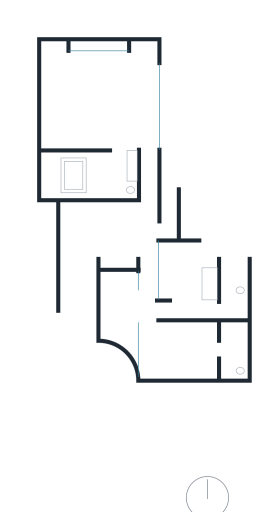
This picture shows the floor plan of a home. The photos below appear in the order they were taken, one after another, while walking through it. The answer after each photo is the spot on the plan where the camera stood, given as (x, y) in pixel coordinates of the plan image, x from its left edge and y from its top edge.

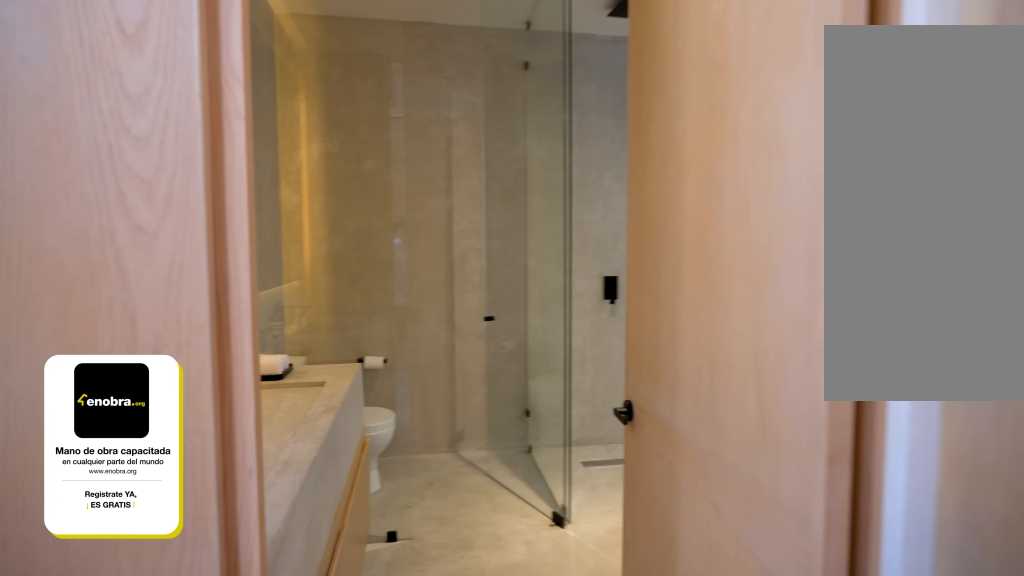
(123, 151)
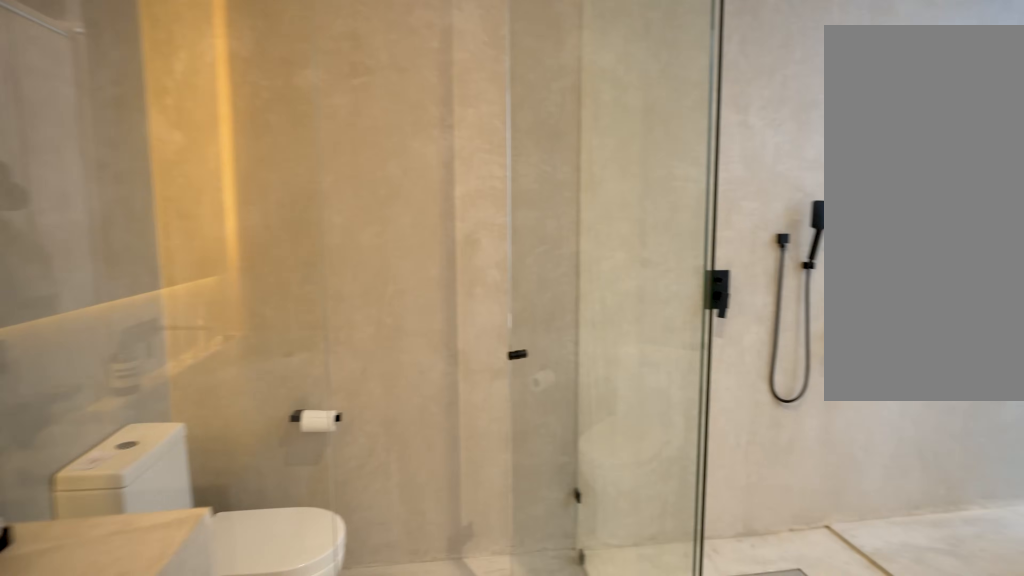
(119, 161)
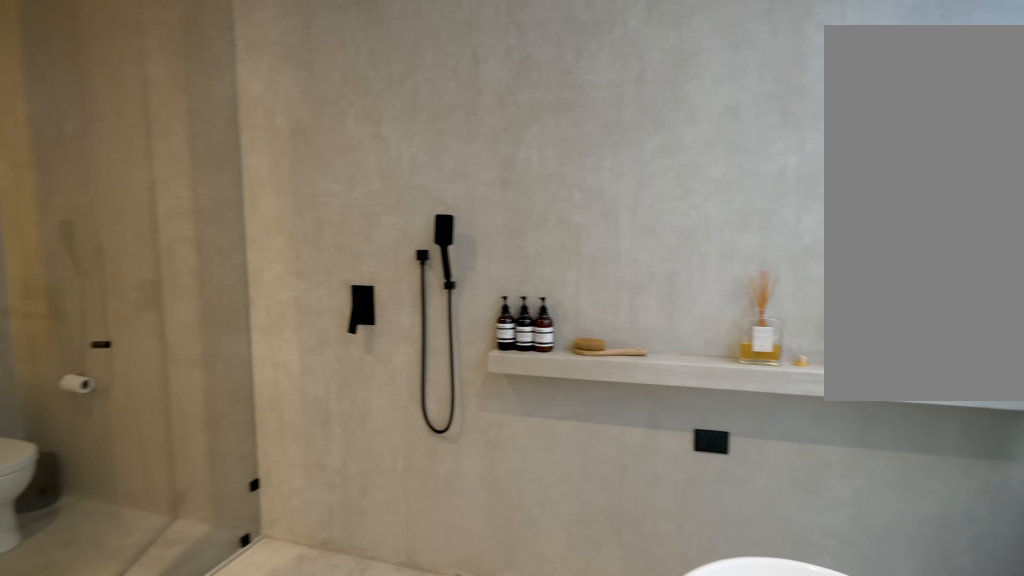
(104, 167)
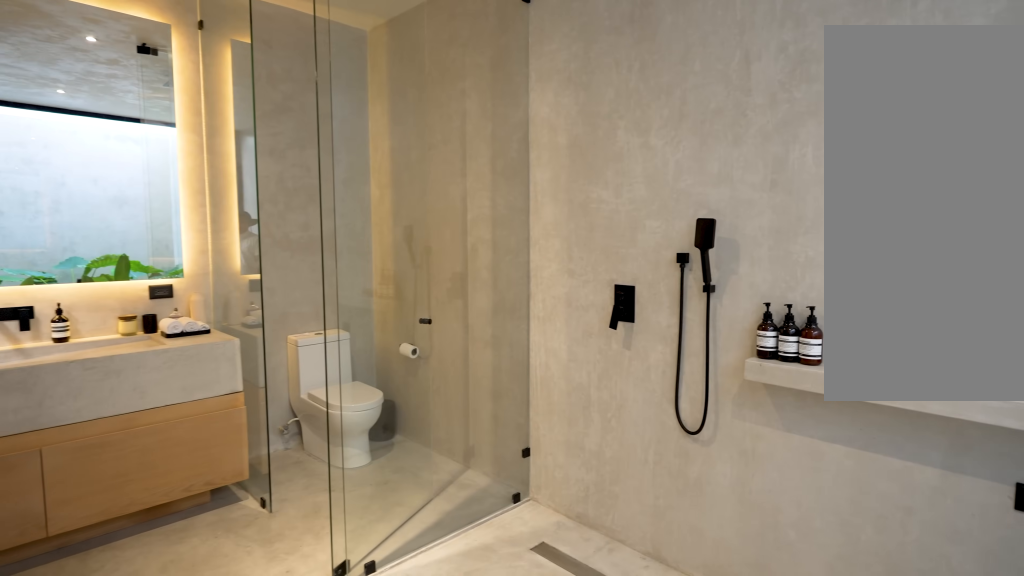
(99, 168)
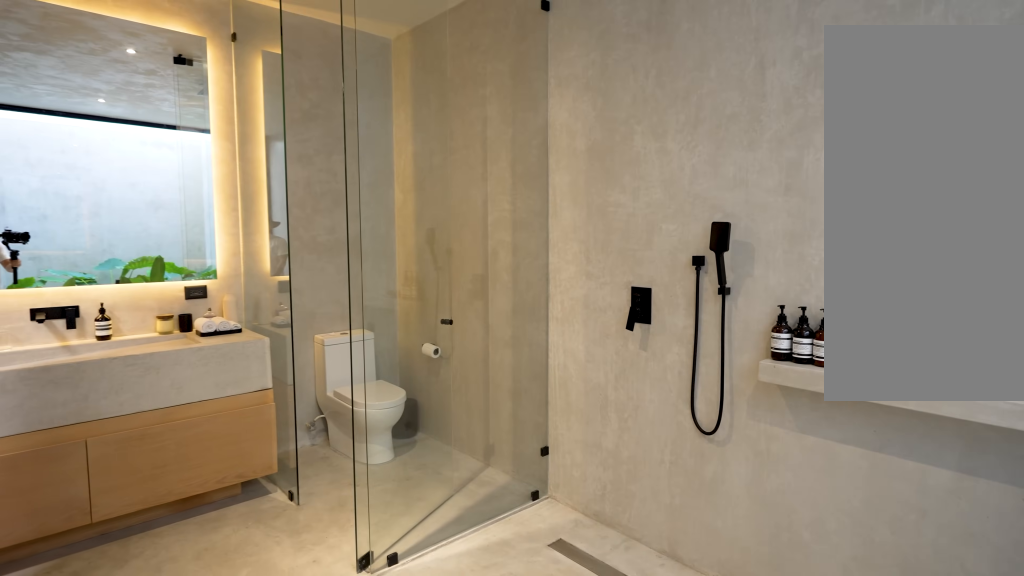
(97, 169)
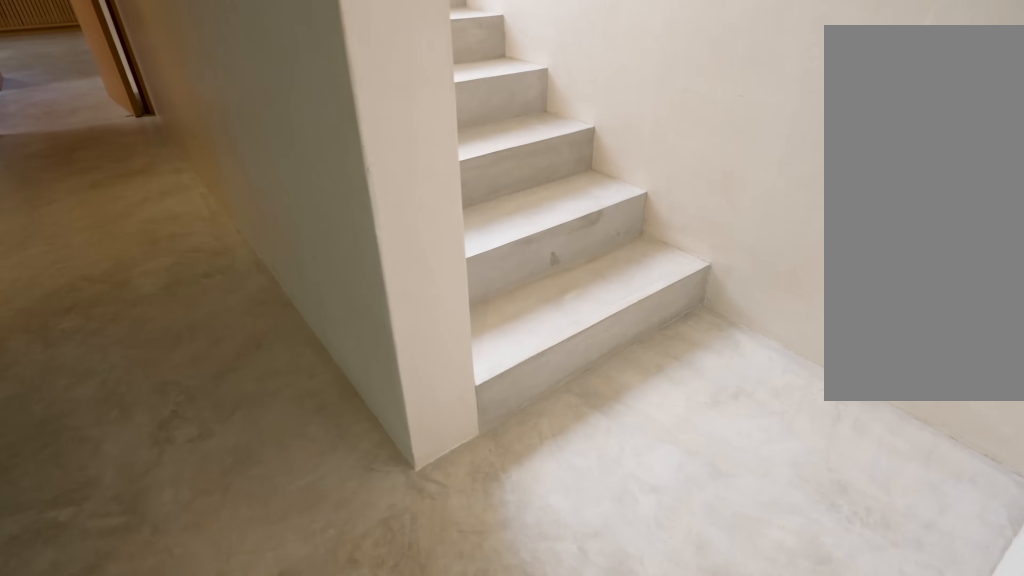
(161, 235)
